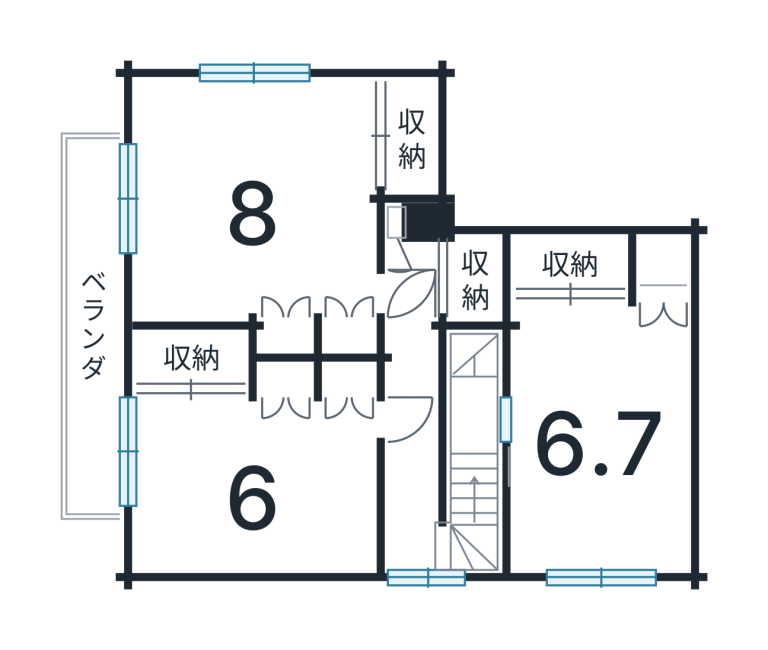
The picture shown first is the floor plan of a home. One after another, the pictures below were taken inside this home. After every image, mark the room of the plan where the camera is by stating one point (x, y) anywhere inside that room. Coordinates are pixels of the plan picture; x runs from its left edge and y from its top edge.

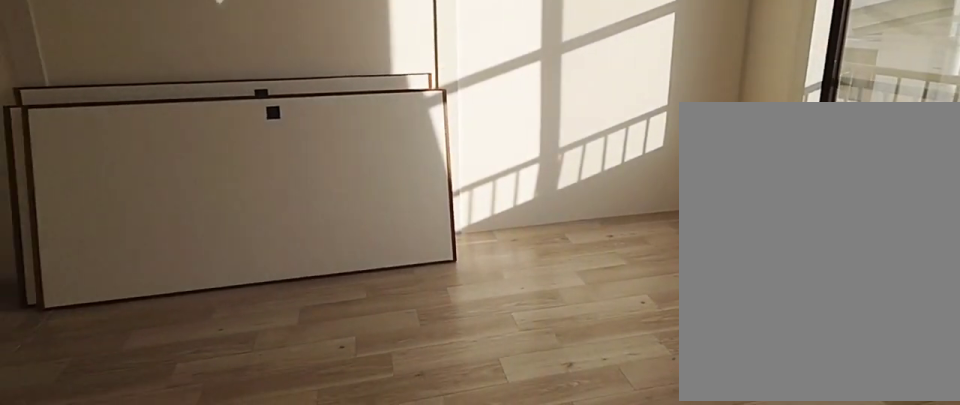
(607, 409)
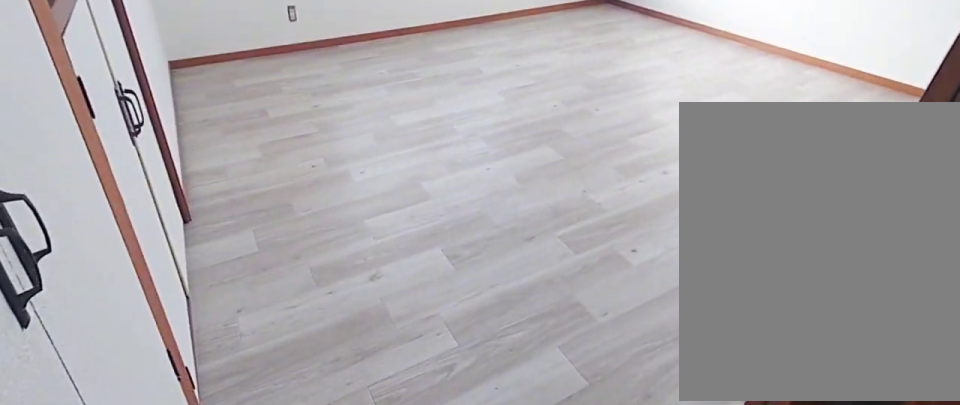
(253, 184)
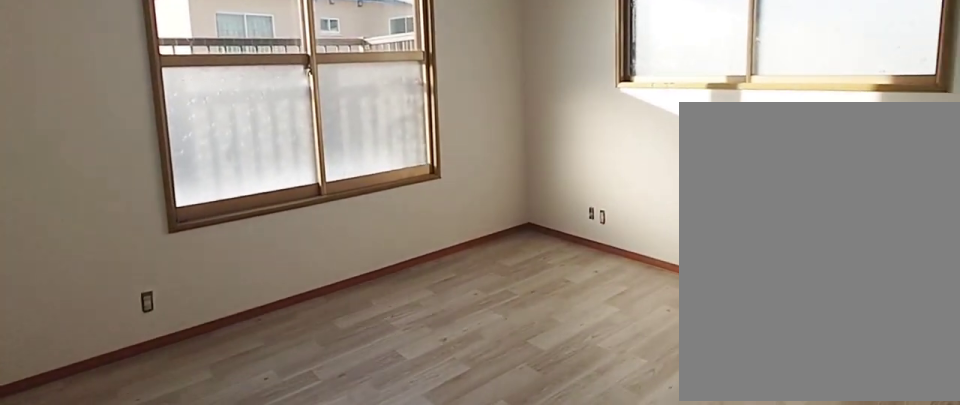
(253, 184)
